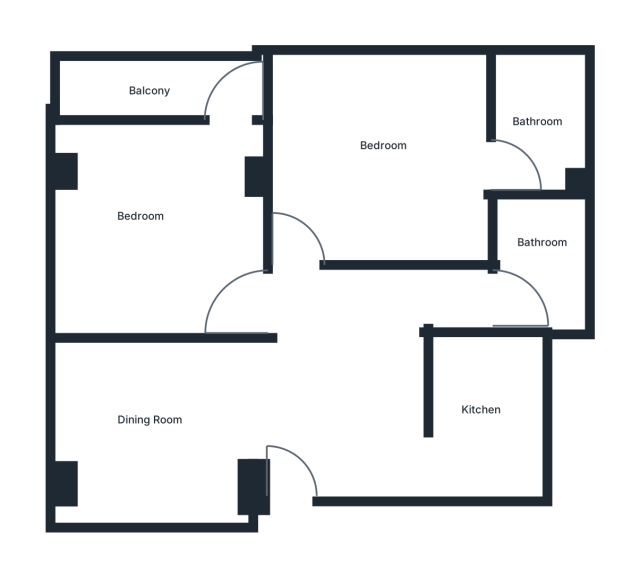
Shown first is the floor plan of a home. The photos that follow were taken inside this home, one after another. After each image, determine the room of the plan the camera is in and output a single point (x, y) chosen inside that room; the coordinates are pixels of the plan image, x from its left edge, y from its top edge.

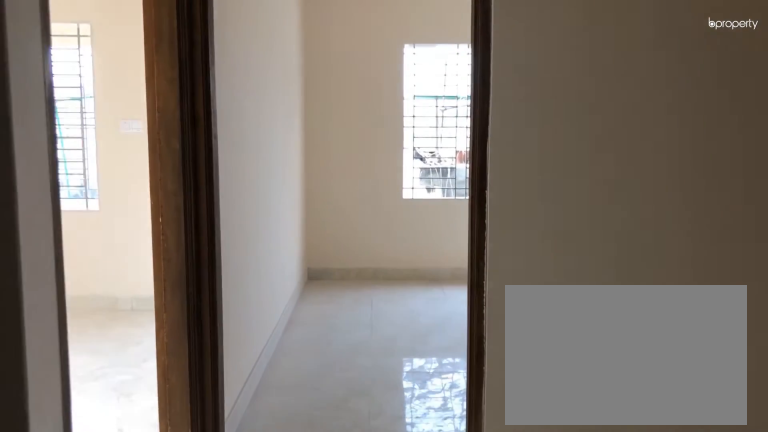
(238, 406)
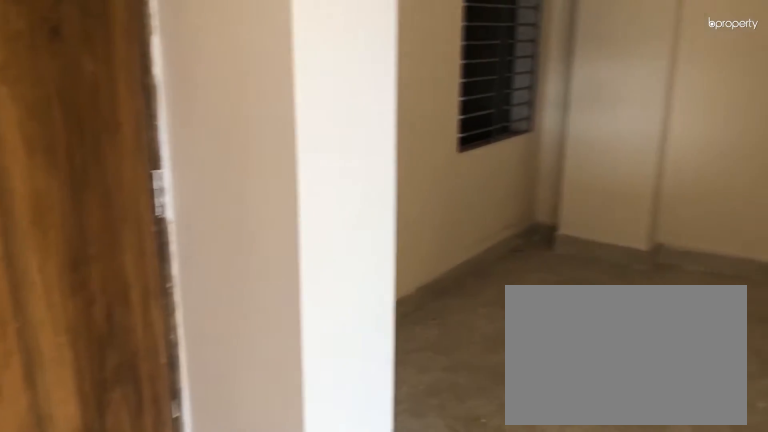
(238, 406)
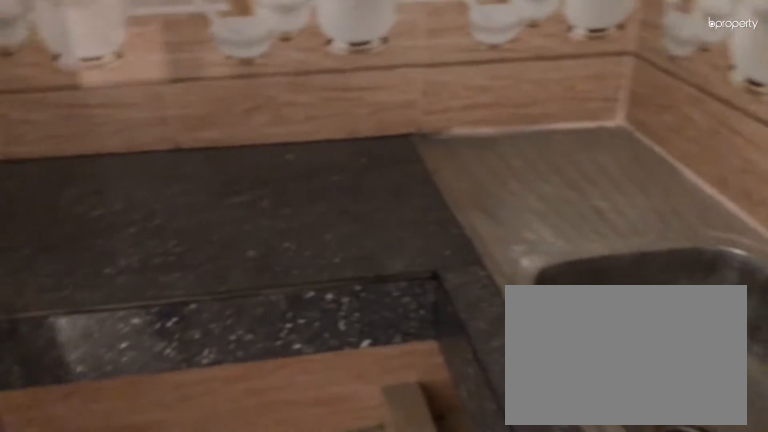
(489, 425)
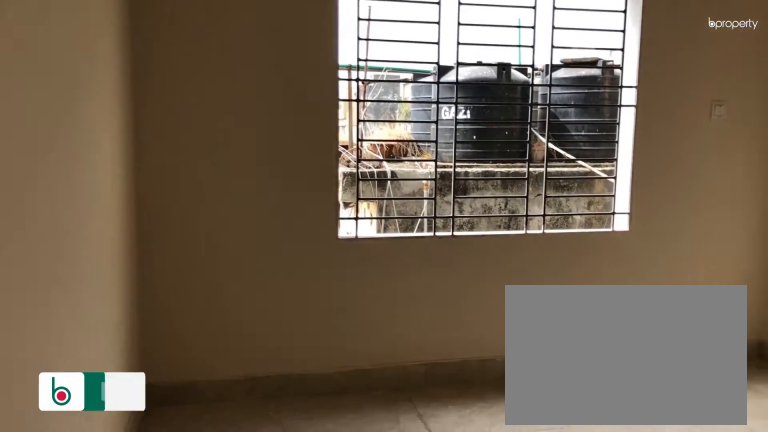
(376, 166)
